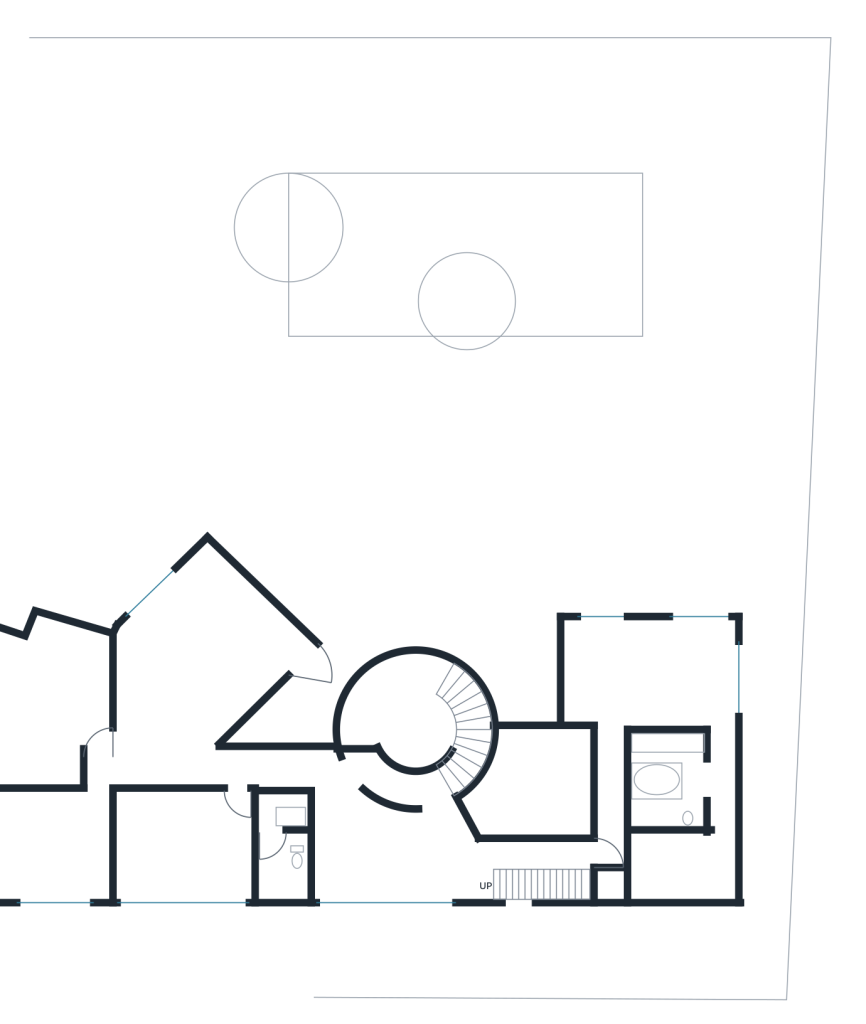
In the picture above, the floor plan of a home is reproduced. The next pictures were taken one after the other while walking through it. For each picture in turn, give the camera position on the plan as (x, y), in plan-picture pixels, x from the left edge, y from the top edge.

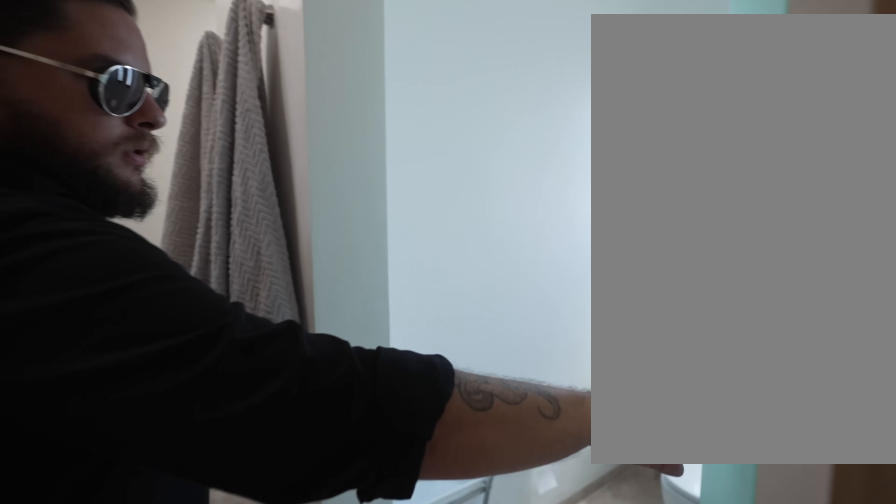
(694, 787)
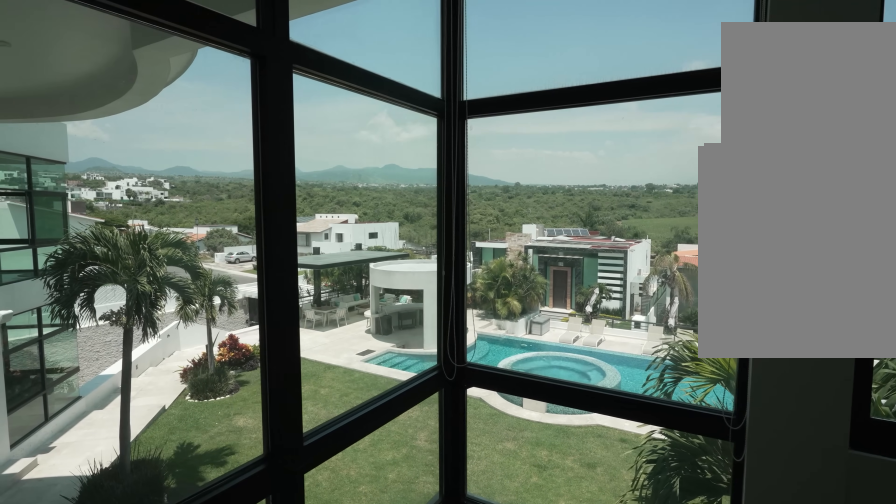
(635, 640)
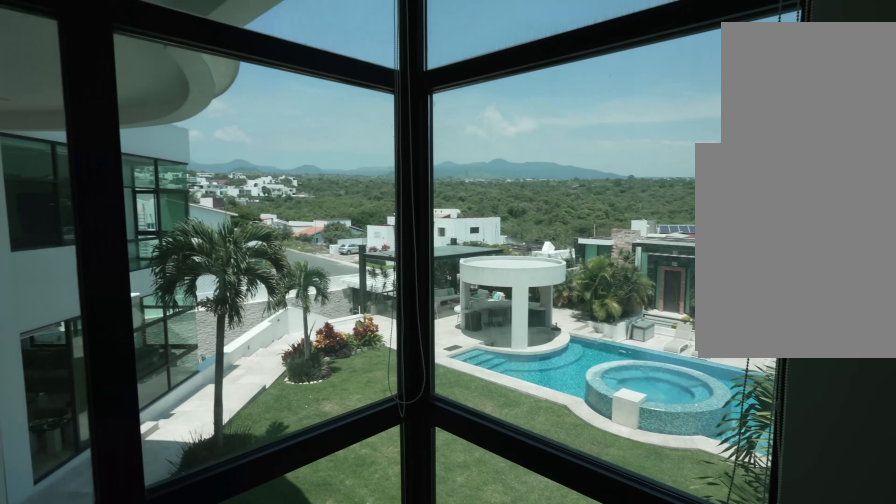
(635, 640)
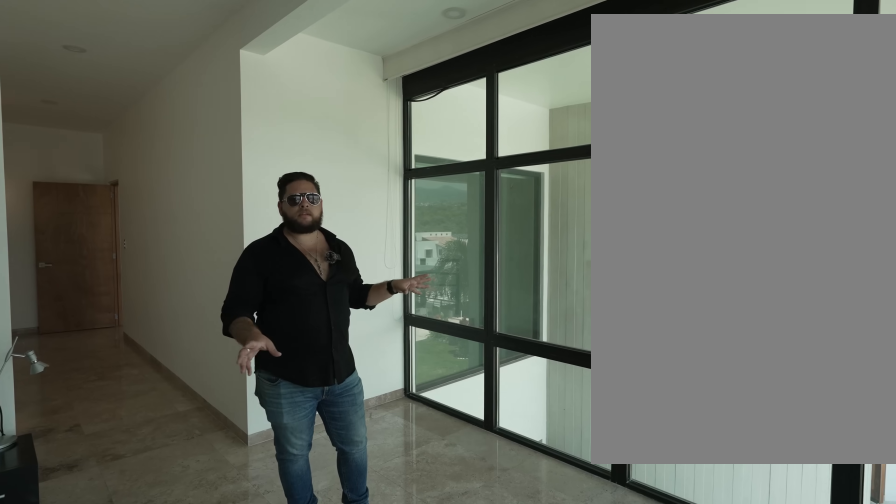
(635, 640)
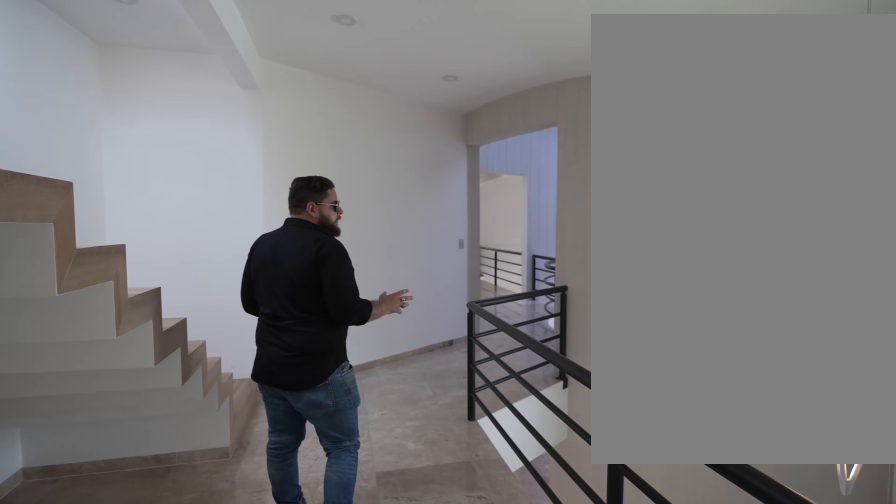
(570, 849)
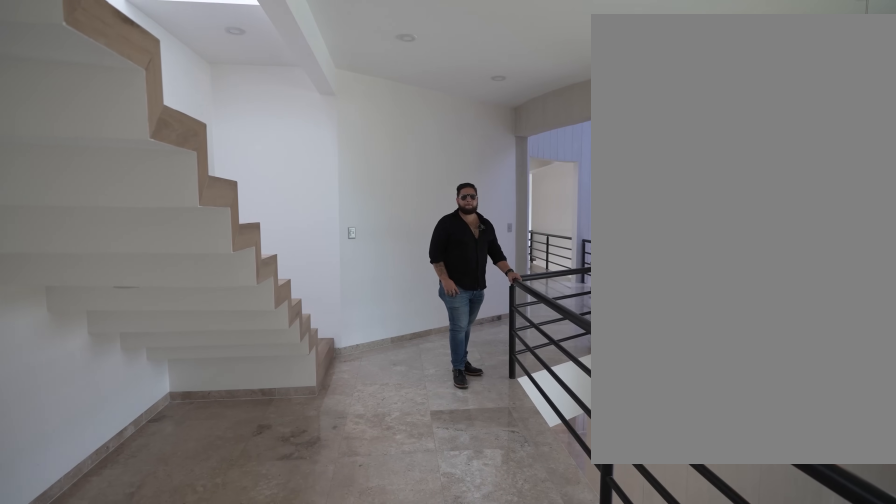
(561, 850)
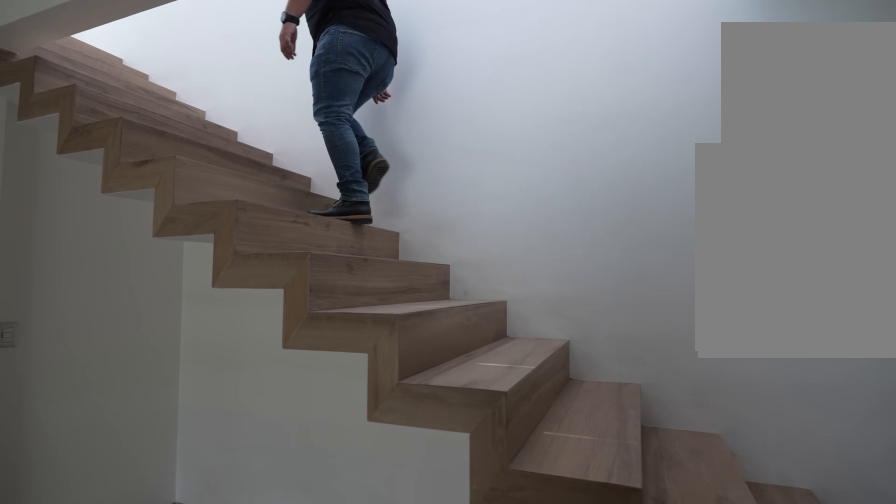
(512, 852)
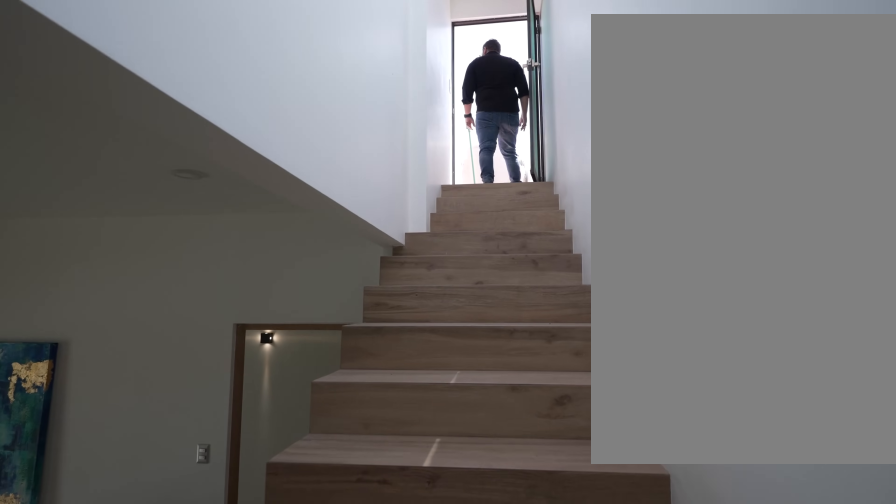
(516, 885)
